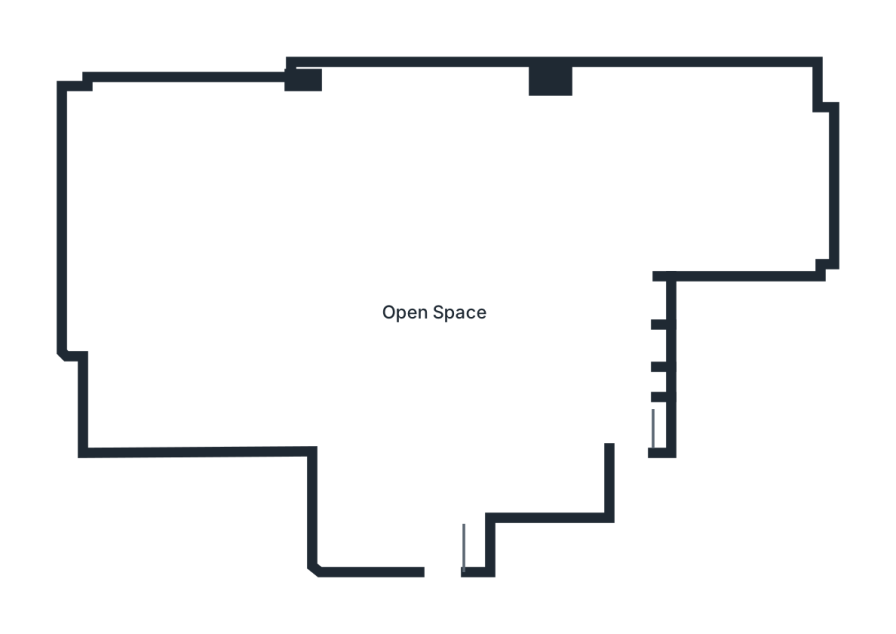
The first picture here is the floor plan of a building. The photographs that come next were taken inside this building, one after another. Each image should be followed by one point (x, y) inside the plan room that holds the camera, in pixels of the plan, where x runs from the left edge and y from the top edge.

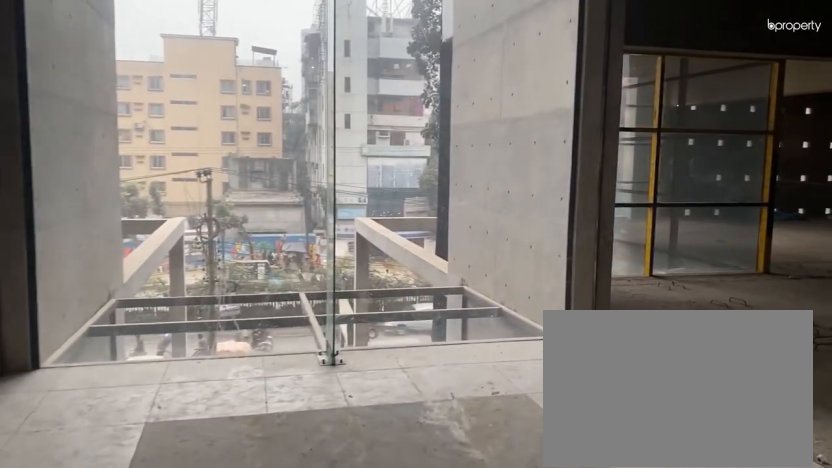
(447, 538)
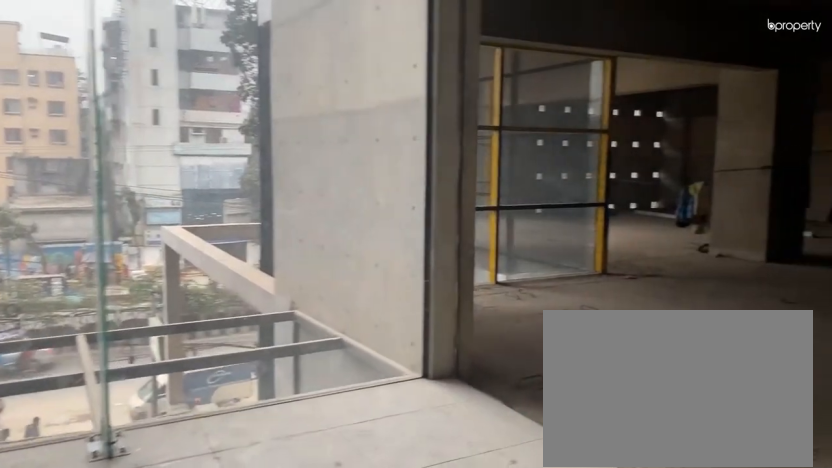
(447, 538)
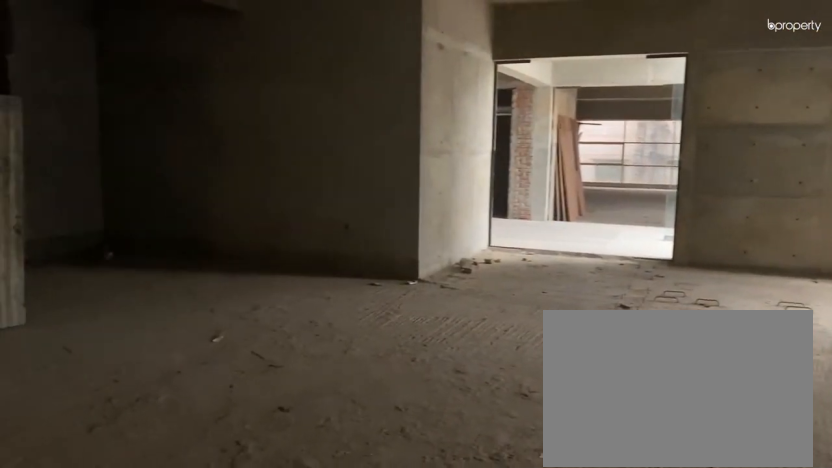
(447, 336)
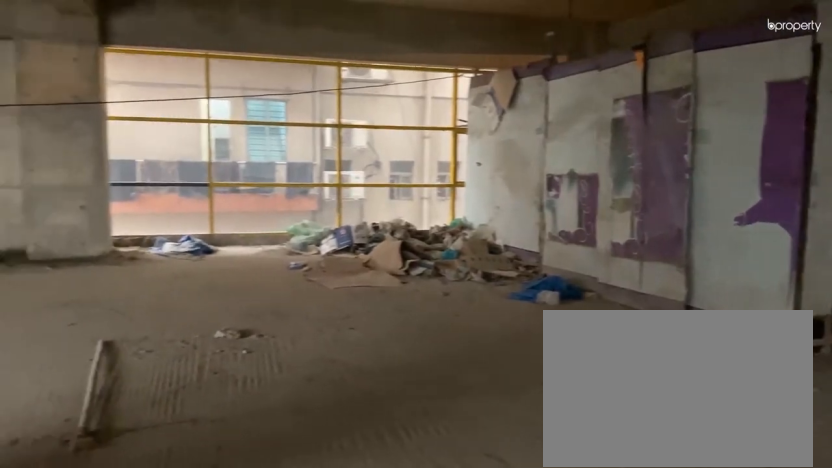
(447, 336)
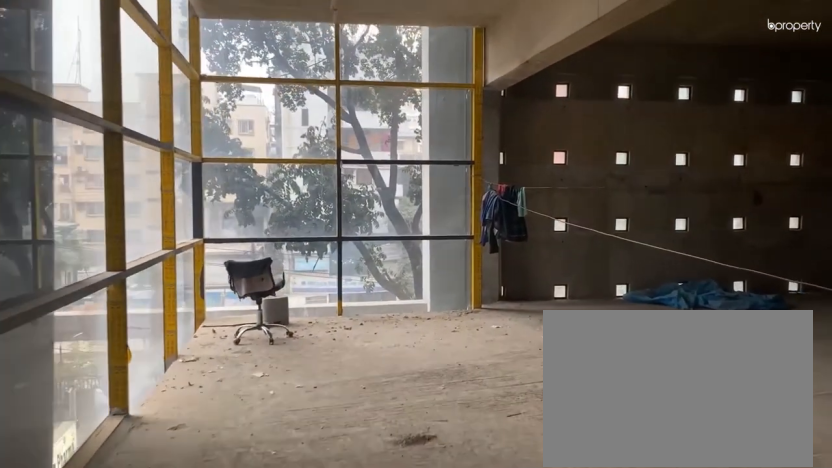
(259, 406)
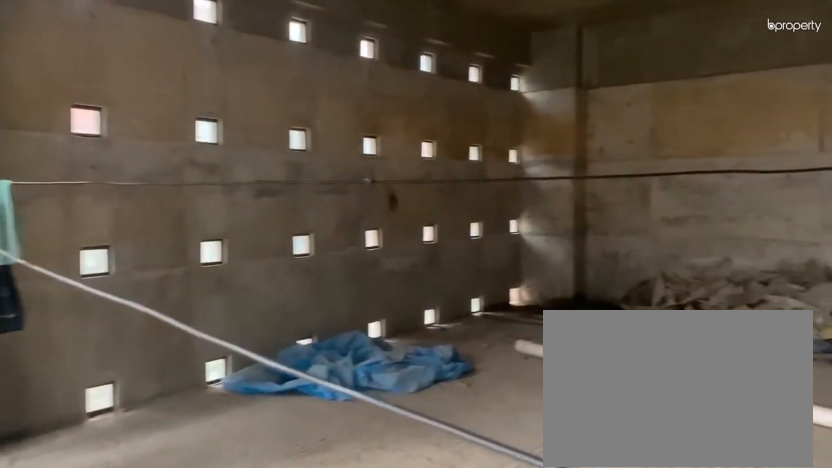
(137, 227)
